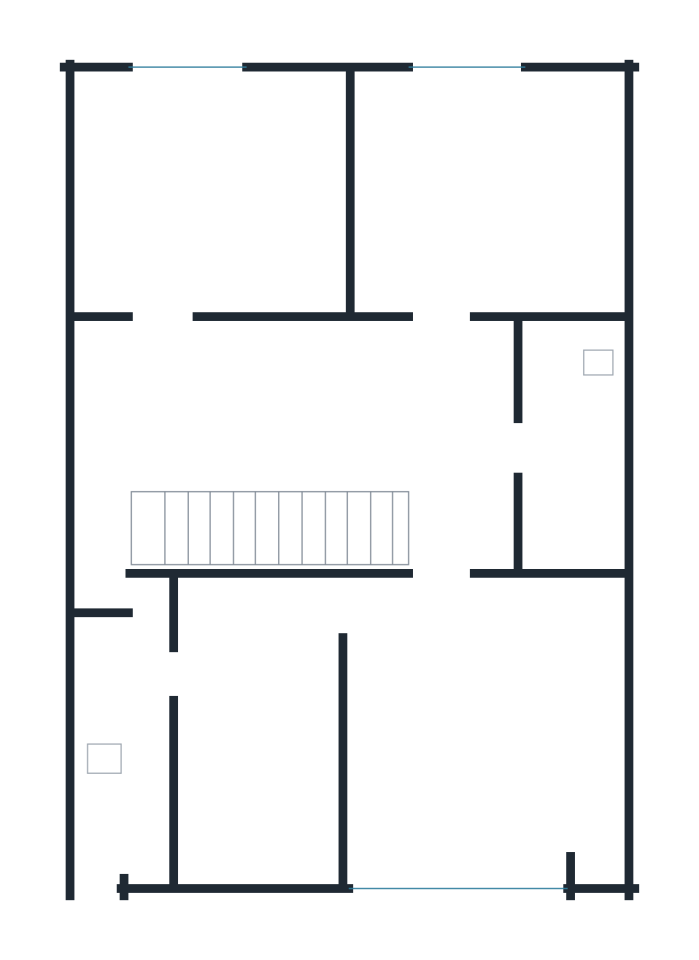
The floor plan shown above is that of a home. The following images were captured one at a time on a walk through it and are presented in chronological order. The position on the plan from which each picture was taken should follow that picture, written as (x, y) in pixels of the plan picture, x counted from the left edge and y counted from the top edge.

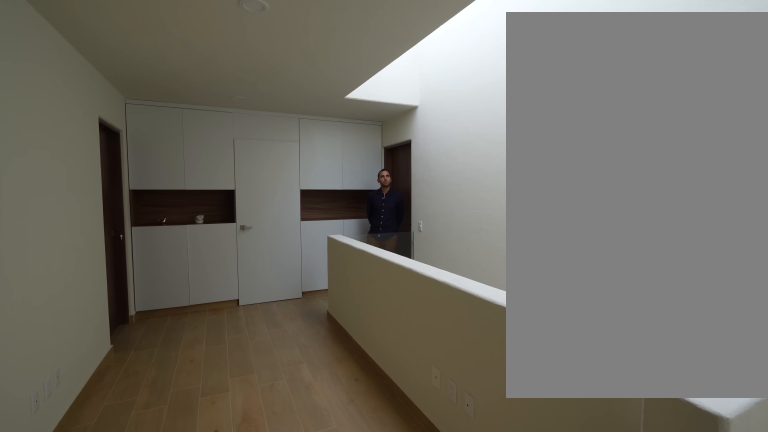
(91, 414)
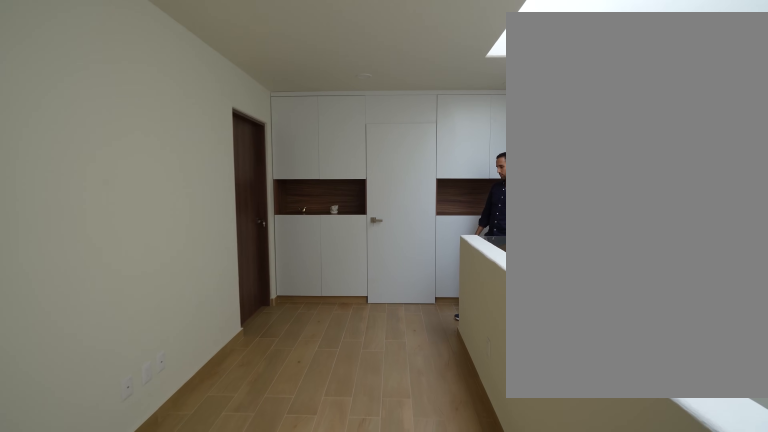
(154, 415)
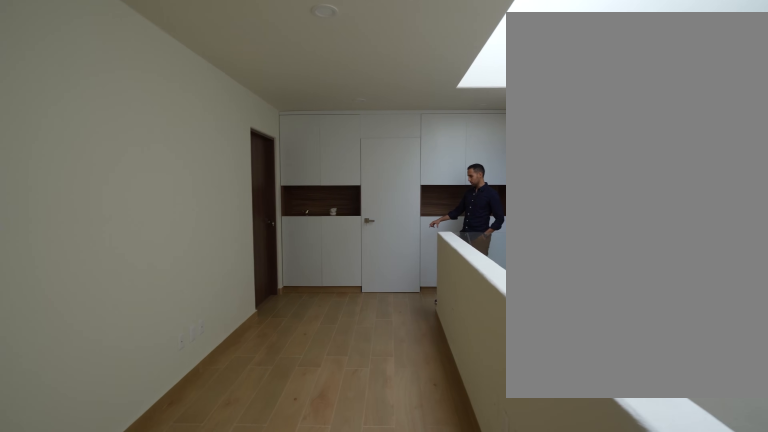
(154, 414)
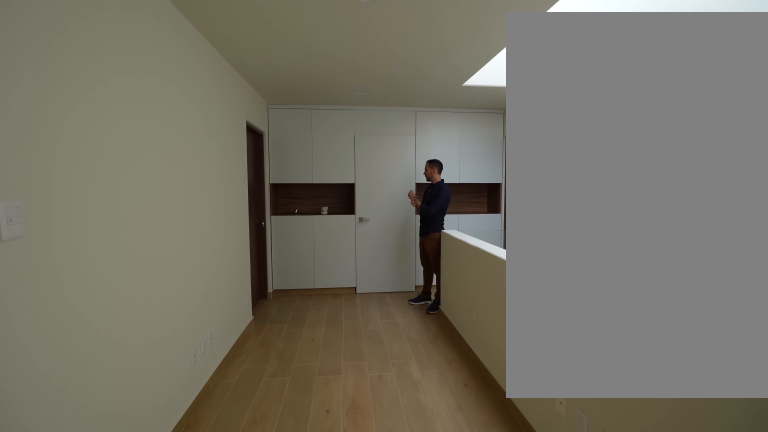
(129, 458)
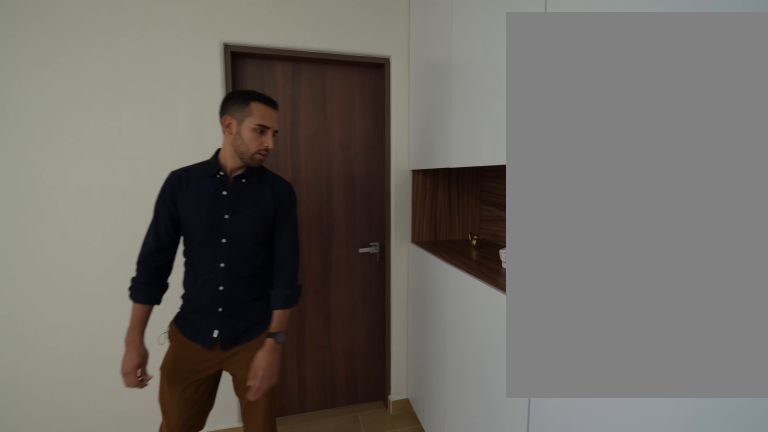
(430, 494)
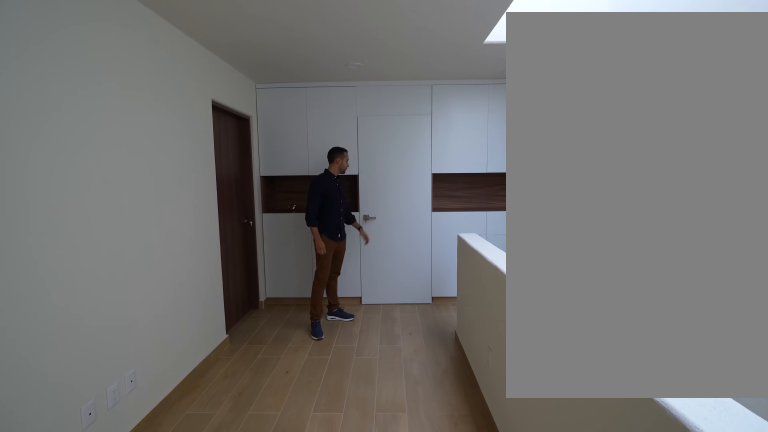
(205, 421)
